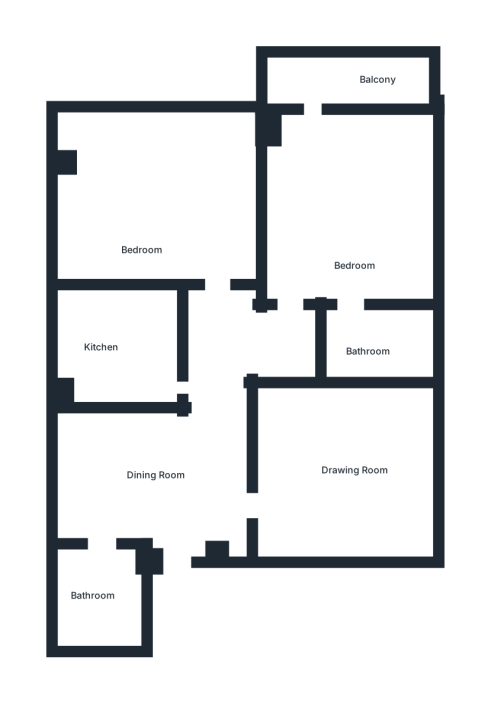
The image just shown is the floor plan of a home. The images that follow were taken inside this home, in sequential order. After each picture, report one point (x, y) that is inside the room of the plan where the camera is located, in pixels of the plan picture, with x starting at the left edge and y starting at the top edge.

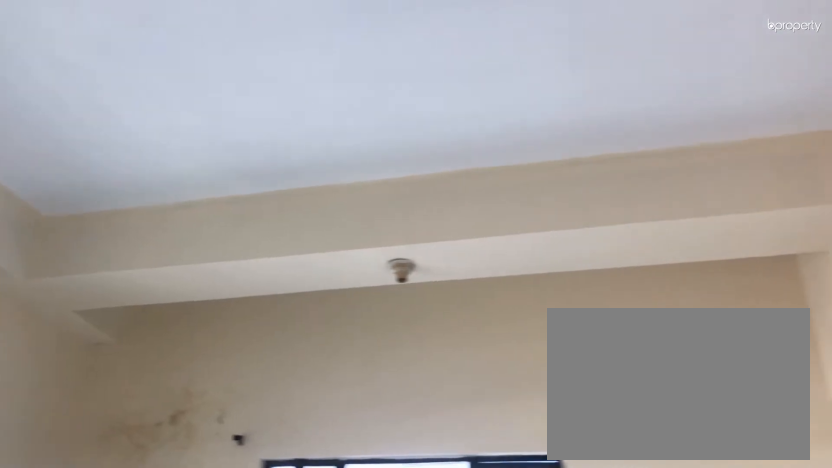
(140, 209)
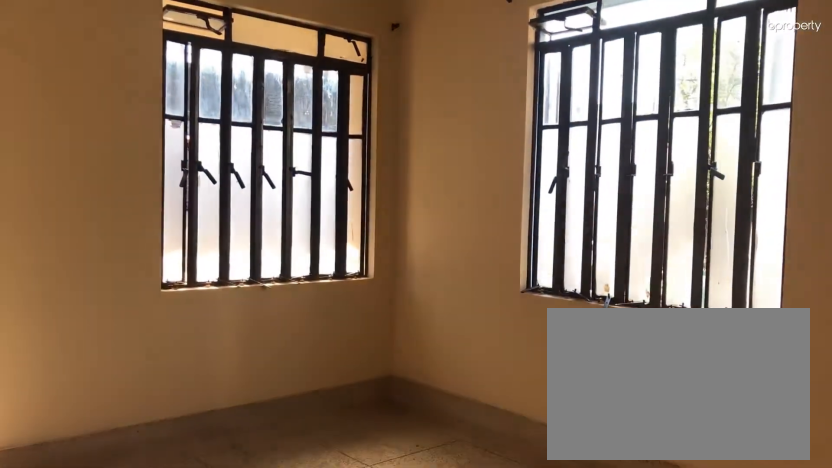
(349, 205)
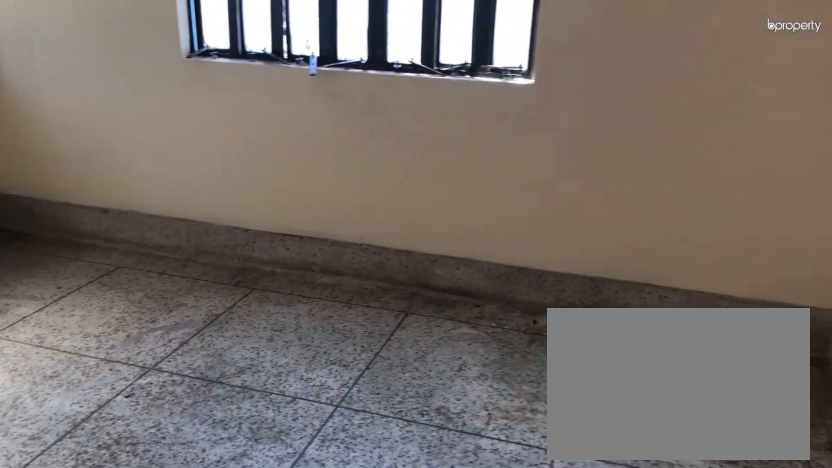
(349, 205)
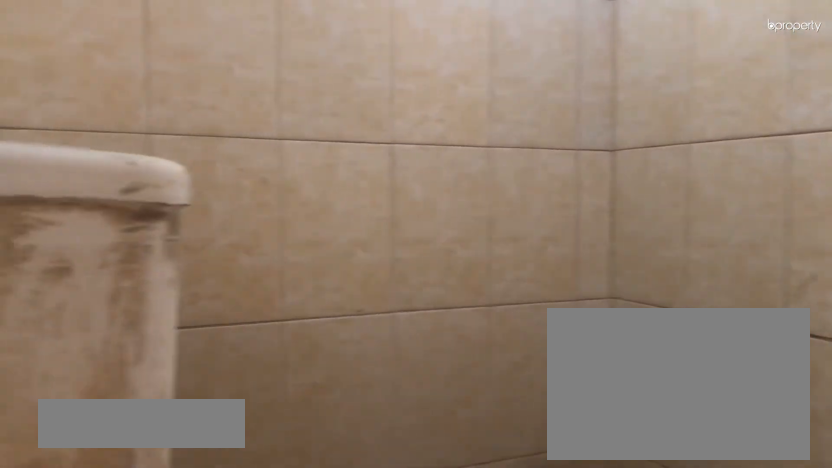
(381, 346)
